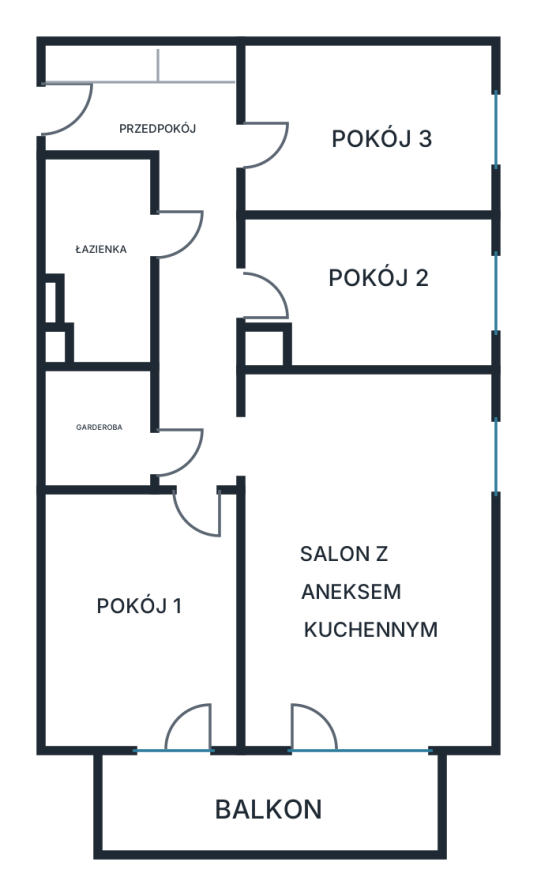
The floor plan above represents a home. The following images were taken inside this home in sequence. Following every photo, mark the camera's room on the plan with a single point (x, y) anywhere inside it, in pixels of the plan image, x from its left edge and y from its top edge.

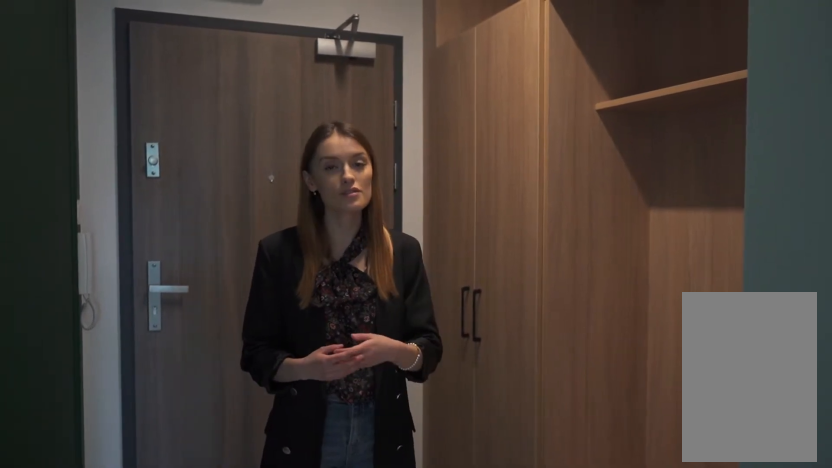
(177, 220)
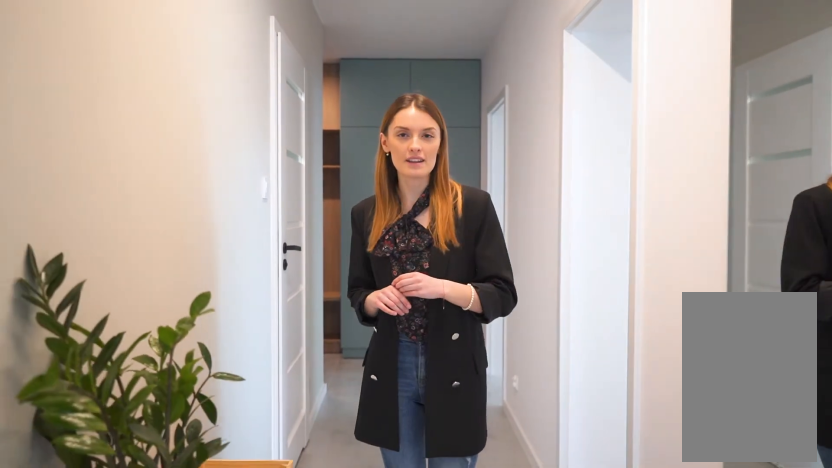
(177, 219)
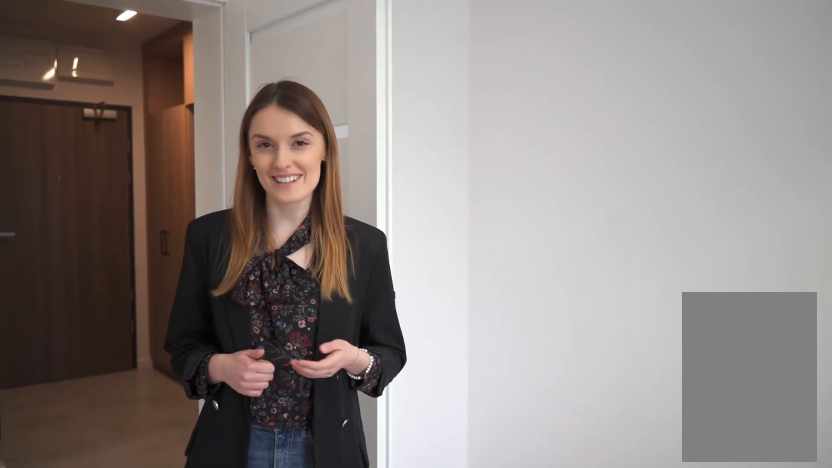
(373, 130)
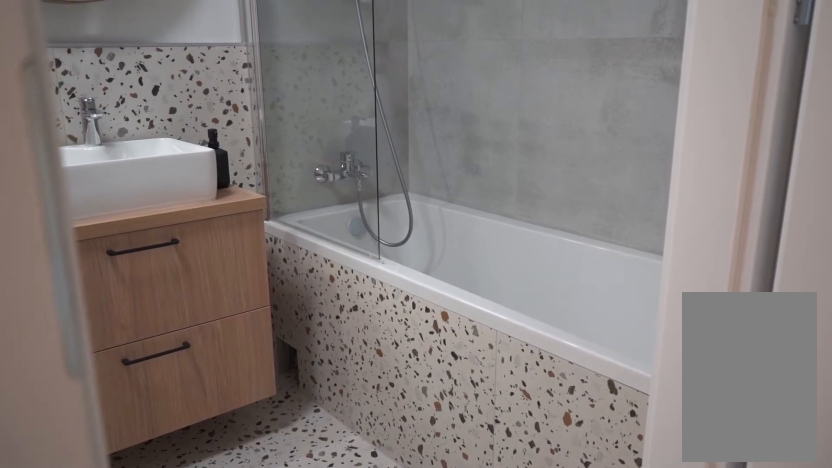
(101, 257)
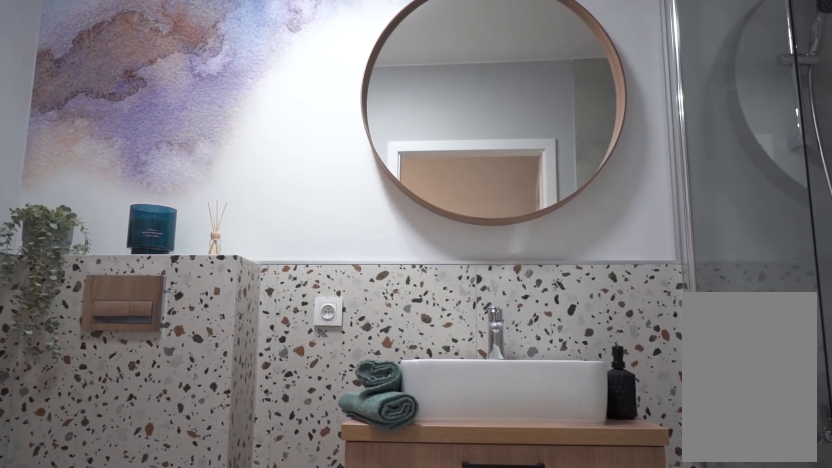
(101, 257)
